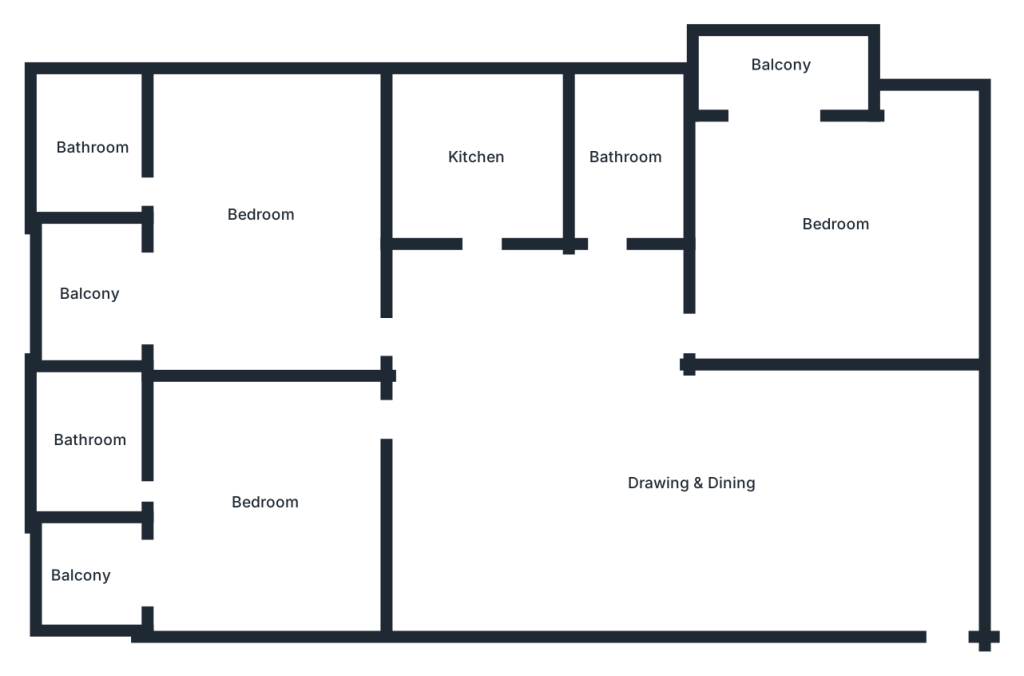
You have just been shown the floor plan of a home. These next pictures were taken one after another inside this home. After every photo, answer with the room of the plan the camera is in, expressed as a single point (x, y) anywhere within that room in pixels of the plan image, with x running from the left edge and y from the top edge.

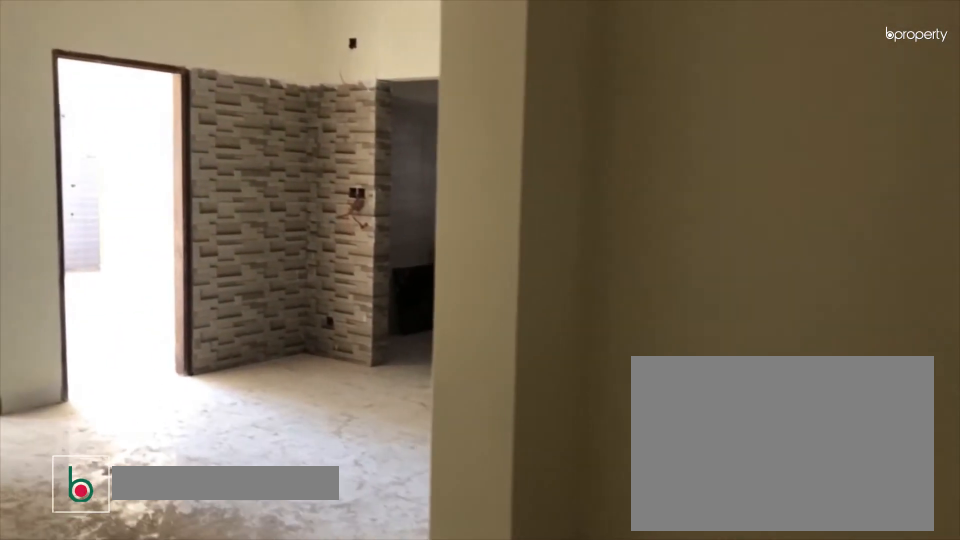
(690, 480)
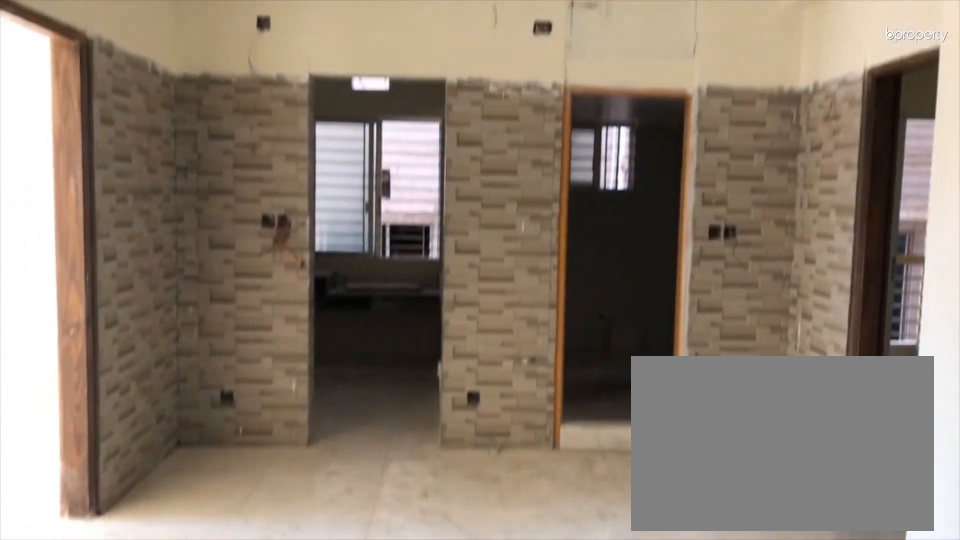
(690, 480)
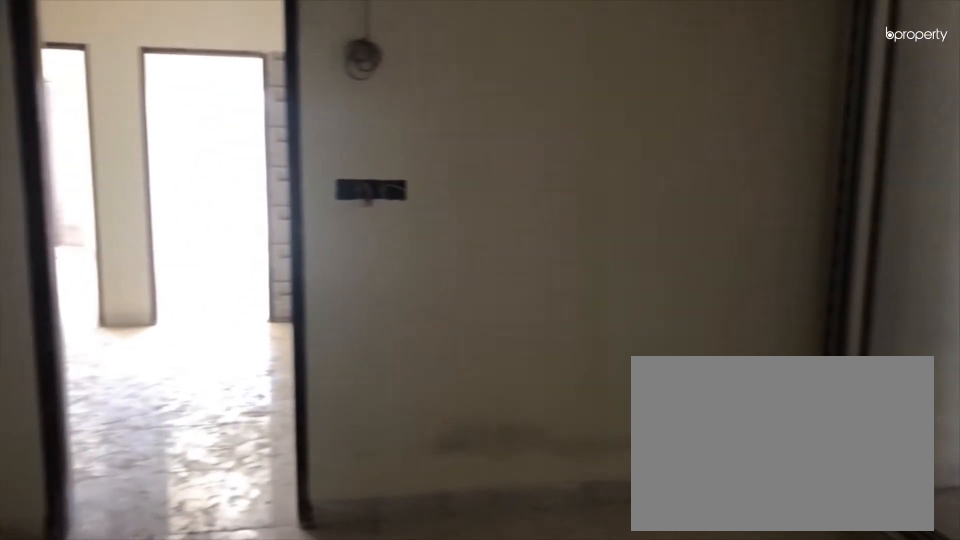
(838, 226)
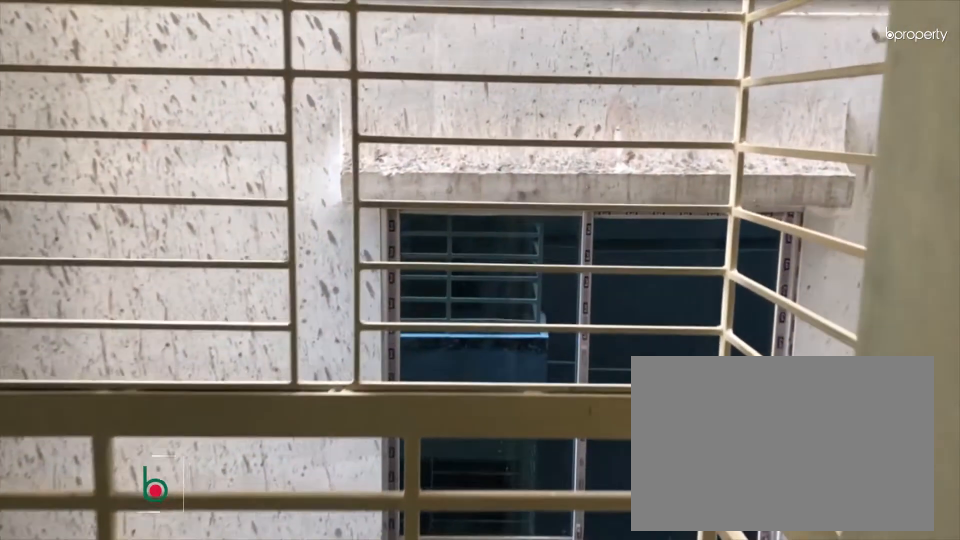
(781, 68)
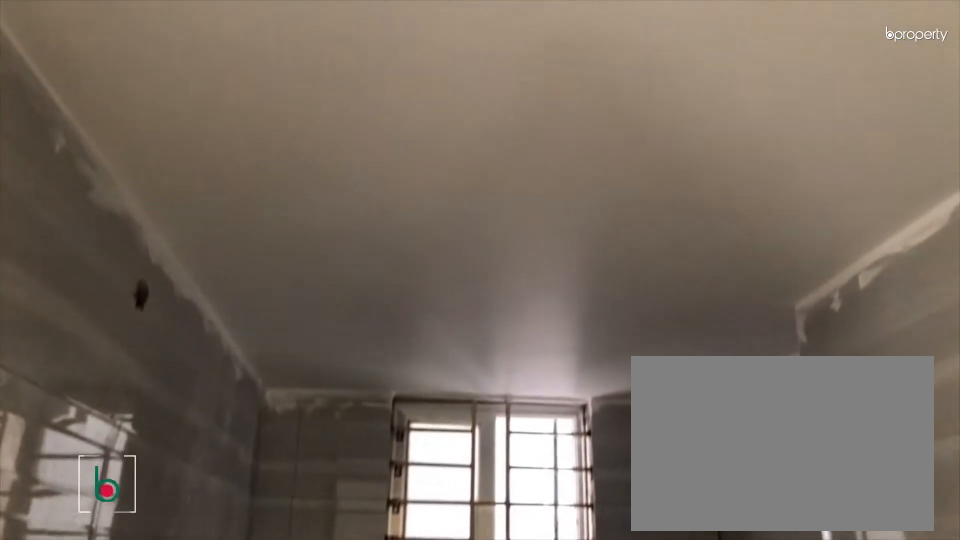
(627, 159)
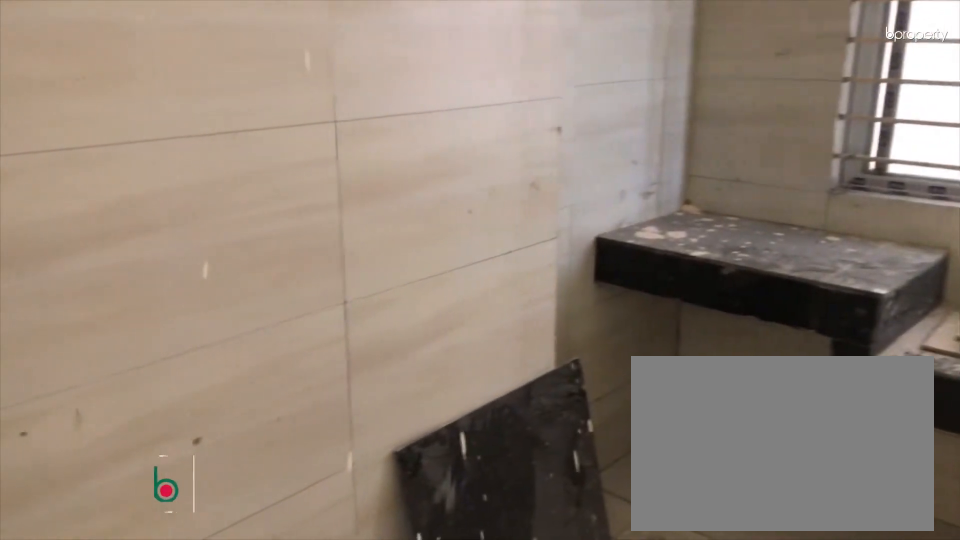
(479, 159)
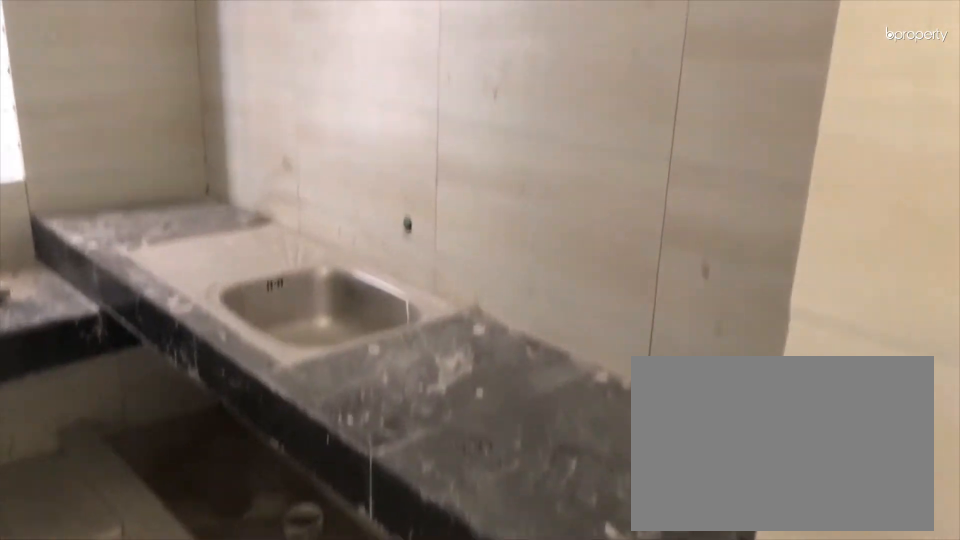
(479, 159)
